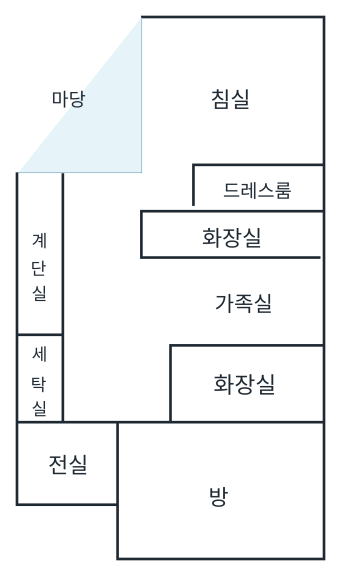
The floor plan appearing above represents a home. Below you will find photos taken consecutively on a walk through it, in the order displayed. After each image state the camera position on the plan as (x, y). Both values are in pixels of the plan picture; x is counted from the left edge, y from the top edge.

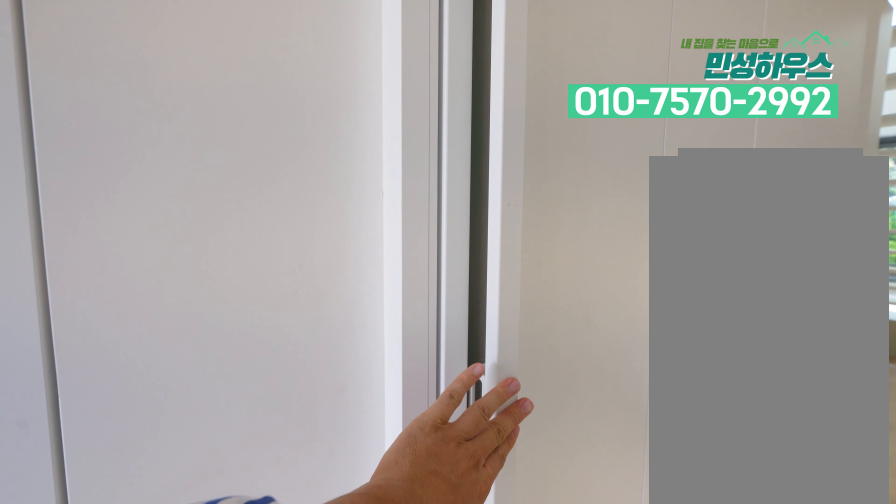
(93, 429)
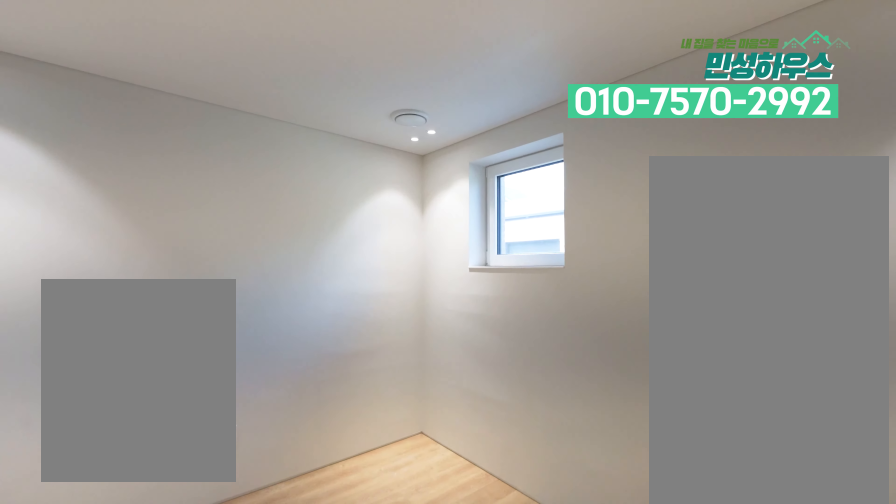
(192, 500)
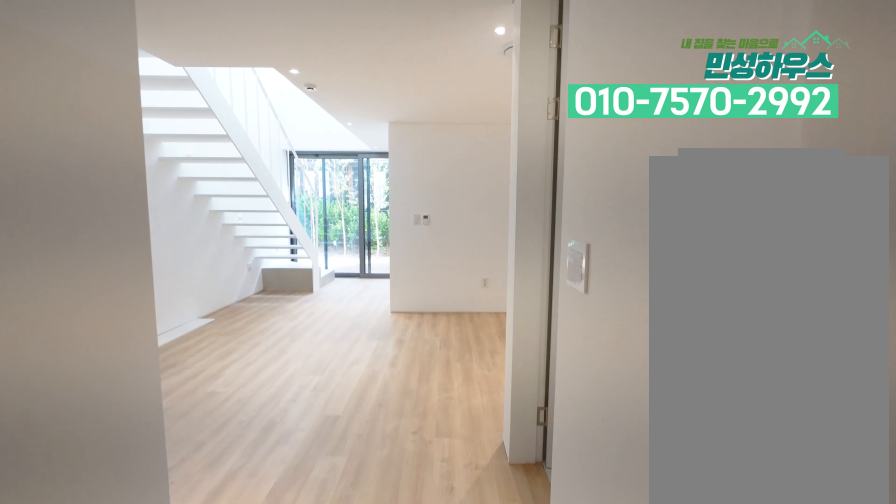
(158, 442)
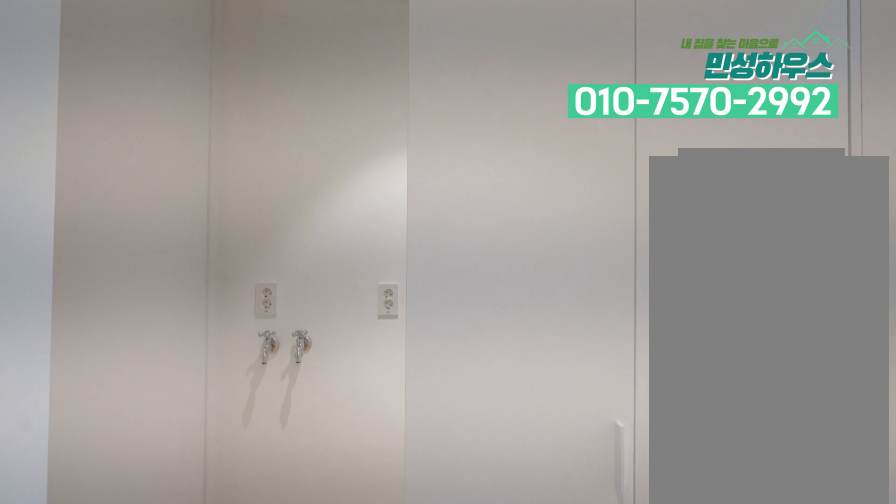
(72, 399)
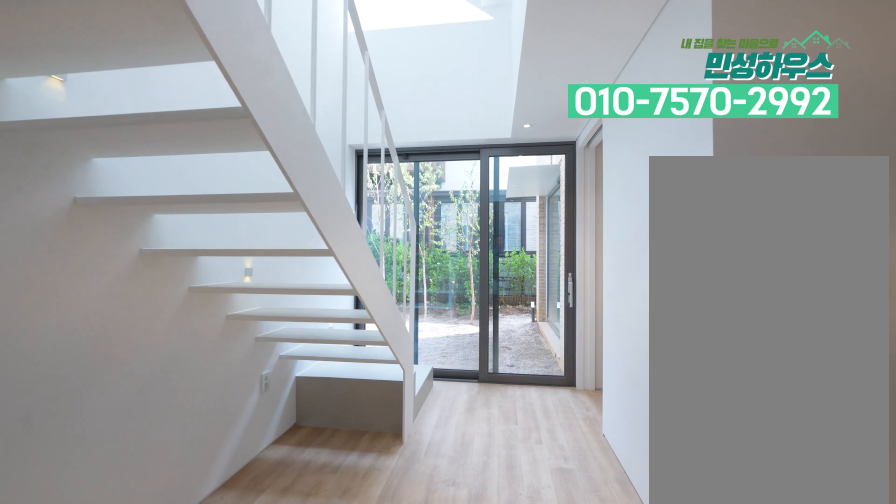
(91, 316)
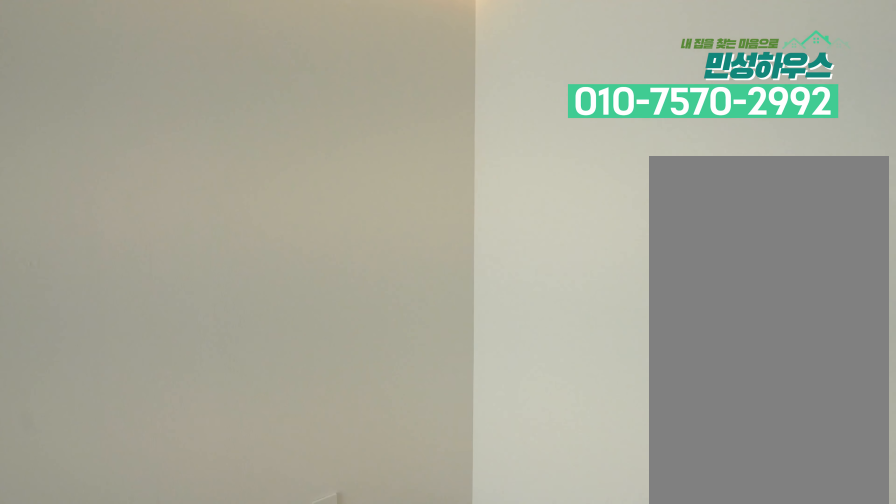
(303, 67)
